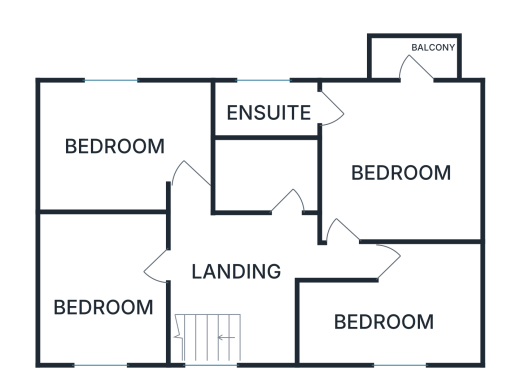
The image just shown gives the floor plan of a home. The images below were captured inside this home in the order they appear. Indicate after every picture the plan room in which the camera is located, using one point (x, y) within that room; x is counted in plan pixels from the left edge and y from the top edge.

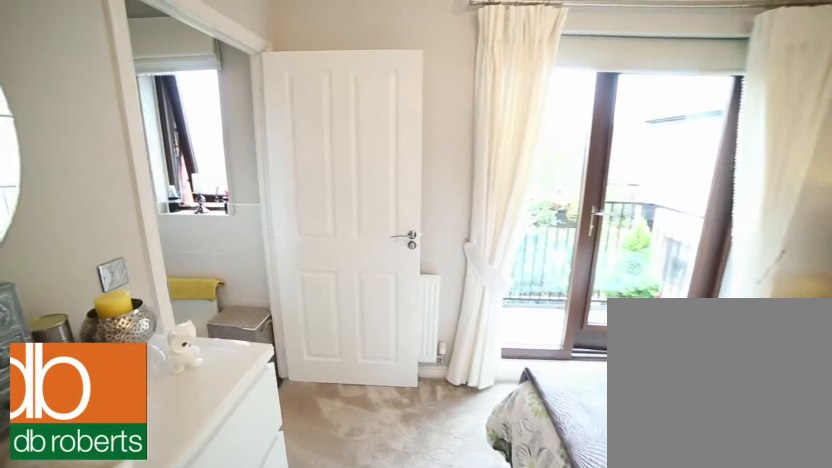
(382, 160)
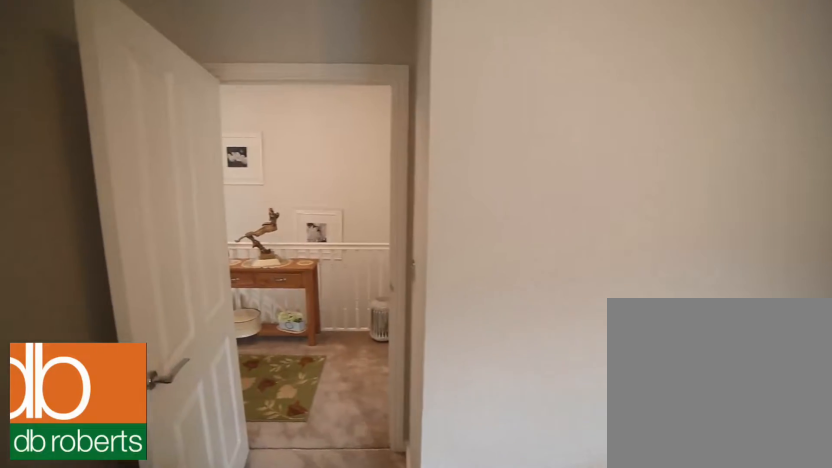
(121, 143)
